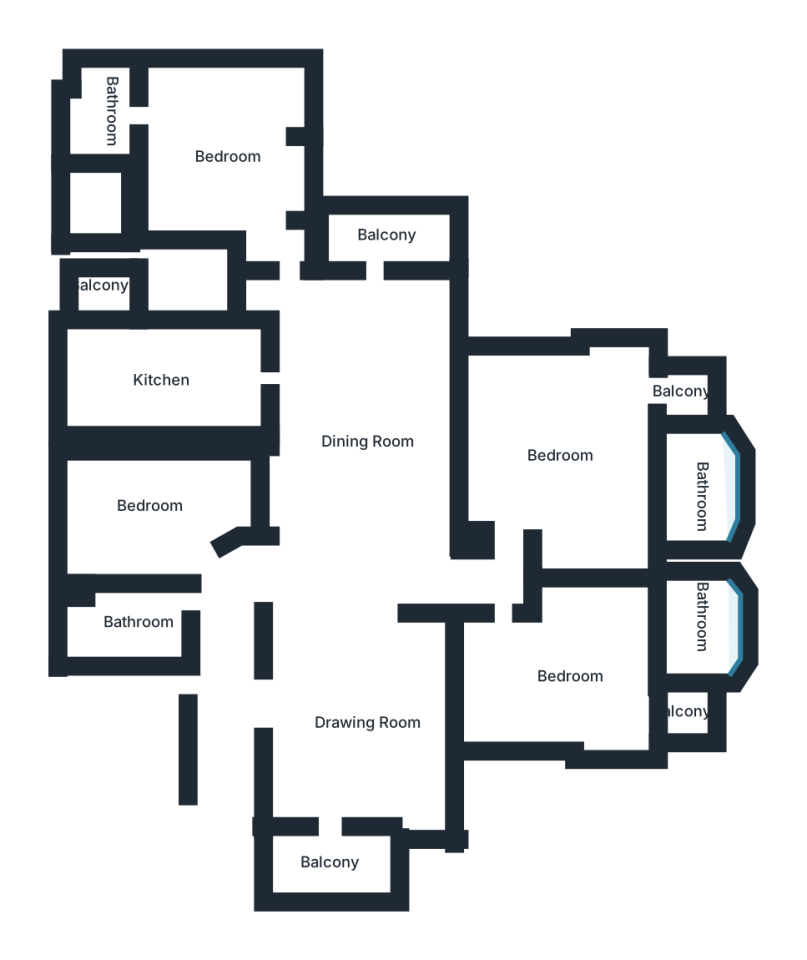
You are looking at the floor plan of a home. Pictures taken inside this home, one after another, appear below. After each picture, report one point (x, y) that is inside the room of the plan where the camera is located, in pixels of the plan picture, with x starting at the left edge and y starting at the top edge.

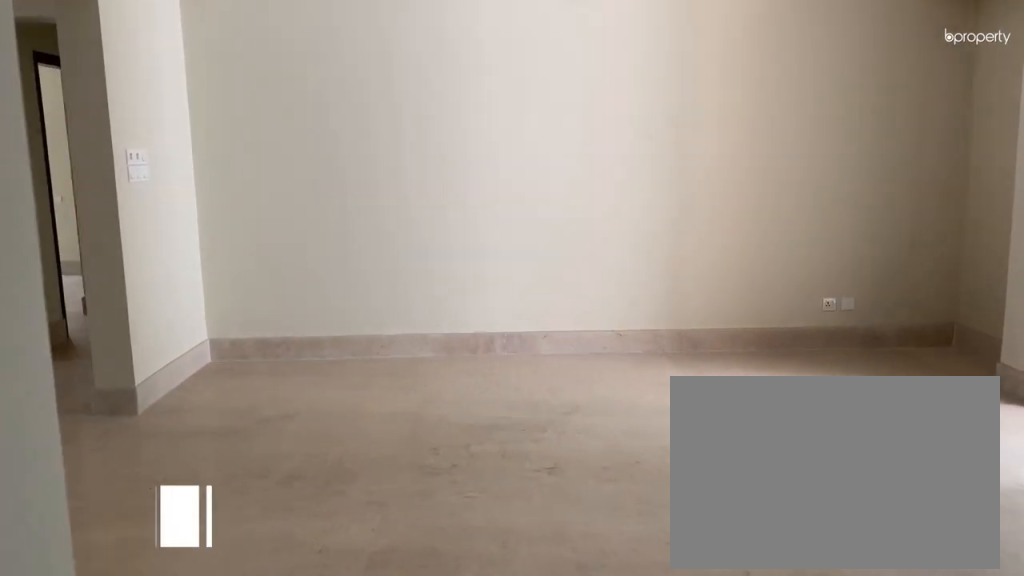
(361, 726)
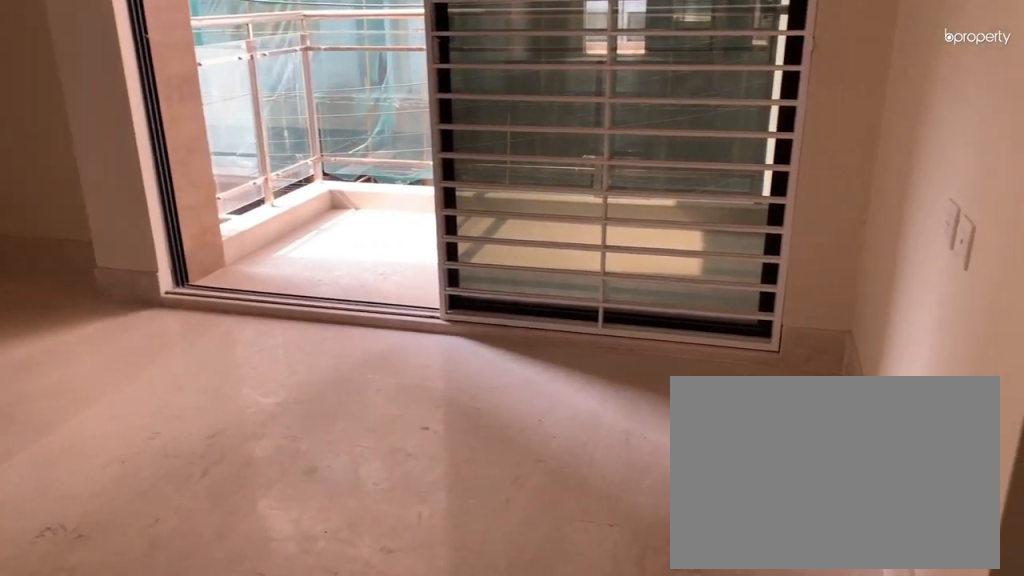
(361, 726)
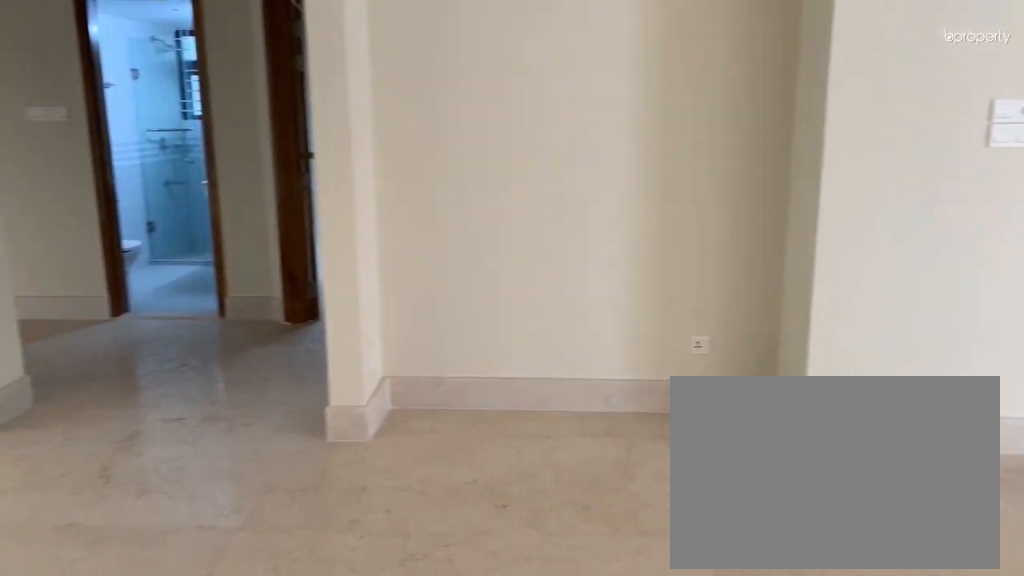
(364, 443)
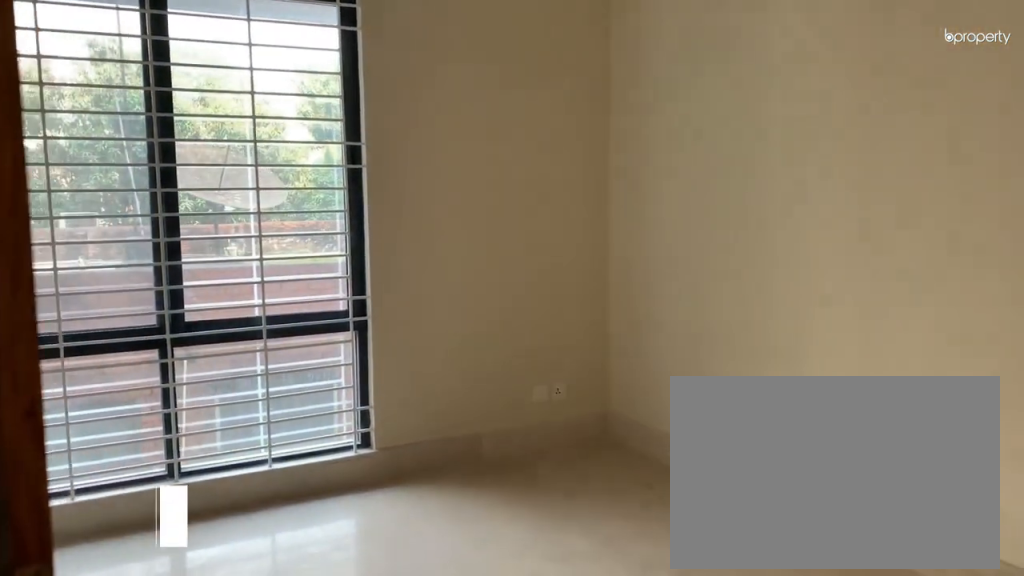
(150, 505)
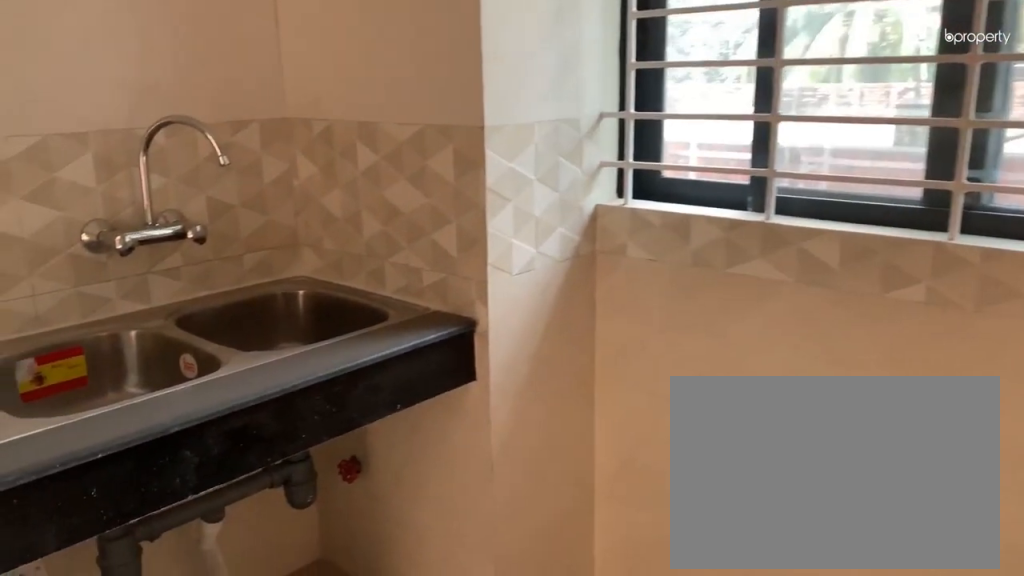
(166, 379)
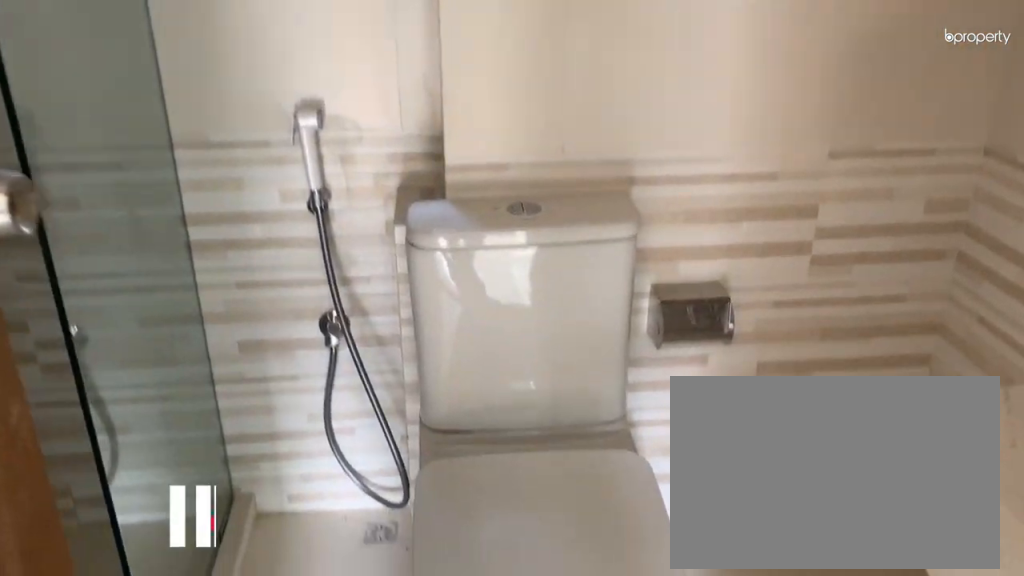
(109, 106)
